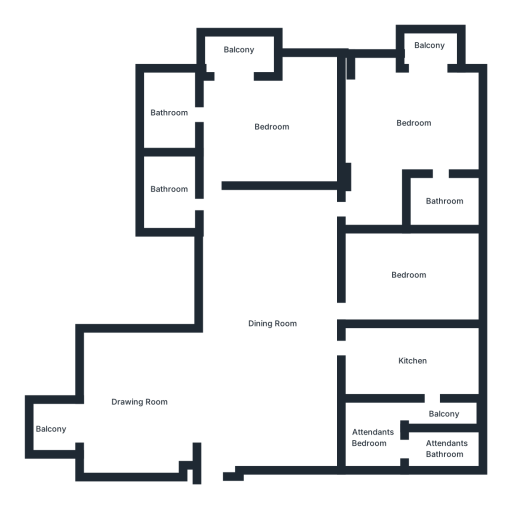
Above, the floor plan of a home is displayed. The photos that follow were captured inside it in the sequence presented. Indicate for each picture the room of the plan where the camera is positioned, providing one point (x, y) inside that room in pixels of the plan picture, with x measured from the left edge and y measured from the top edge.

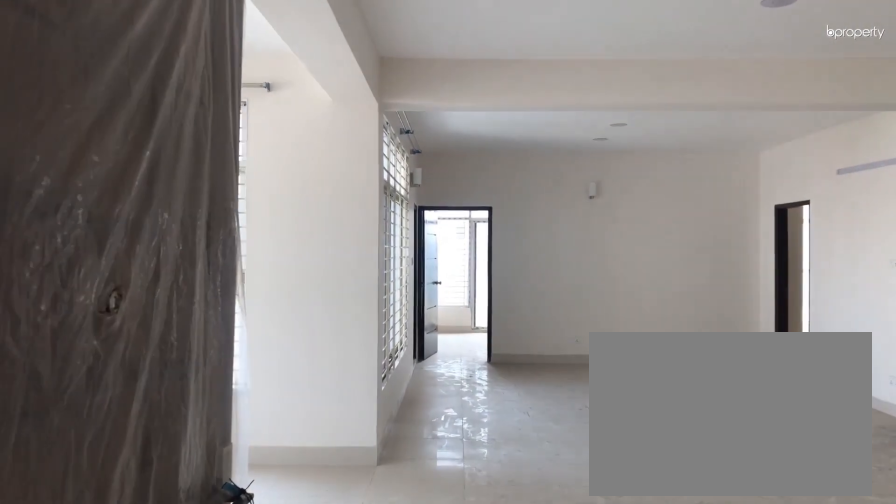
(222, 435)
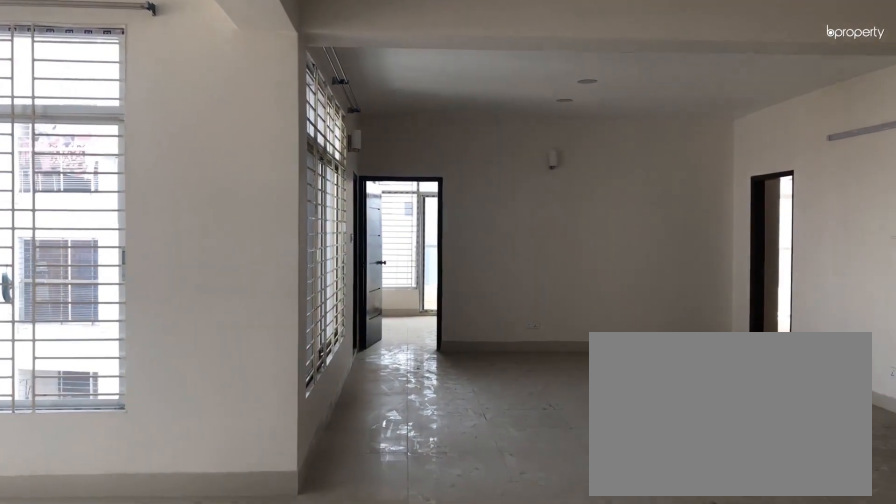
(222, 435)
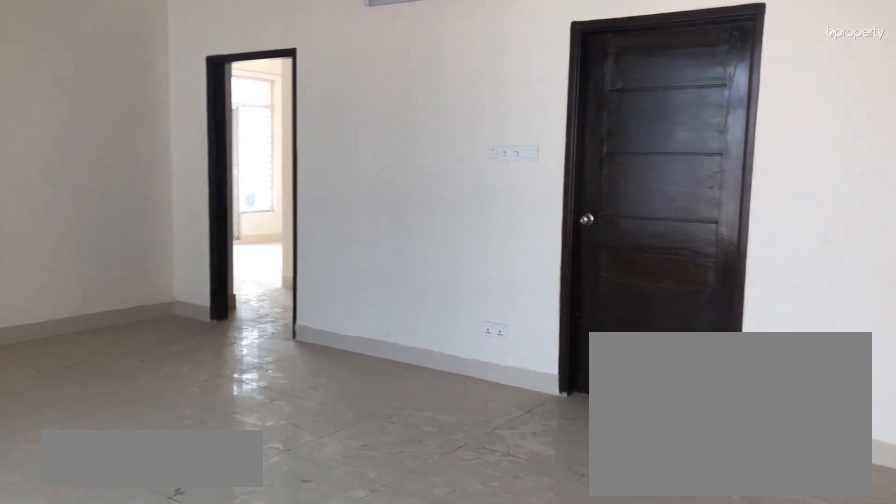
(271, 323)
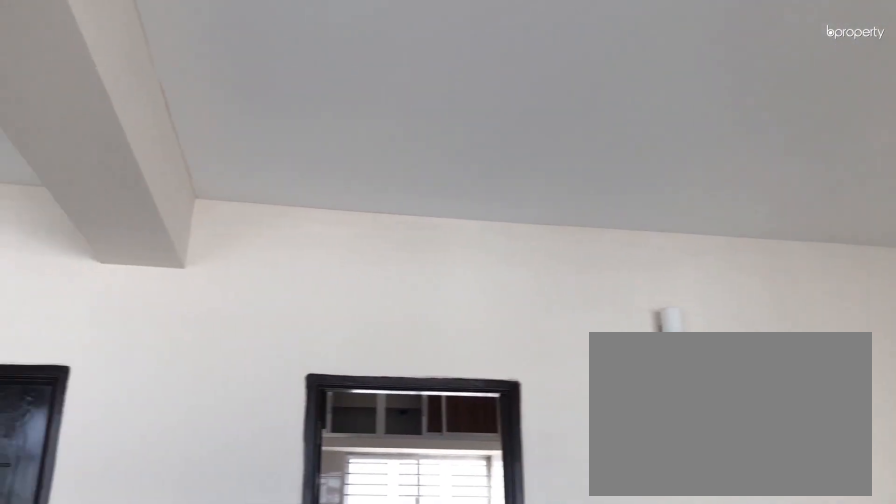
(271, 323)
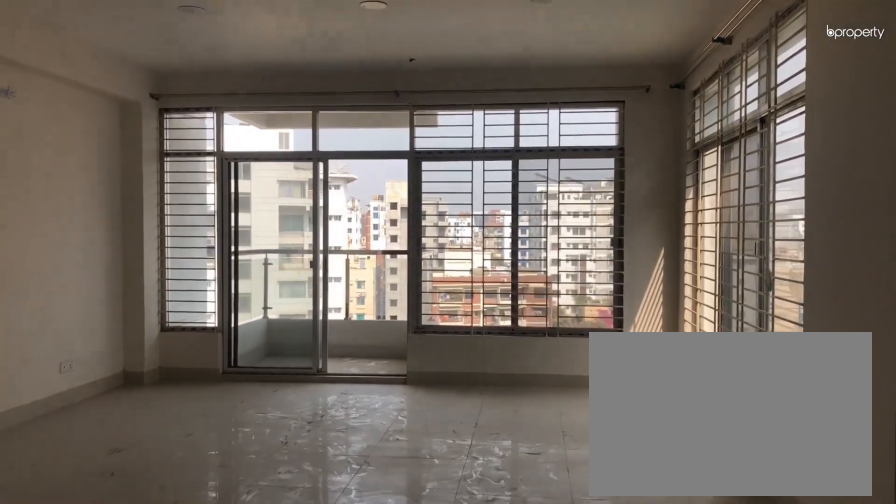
(183, 400)
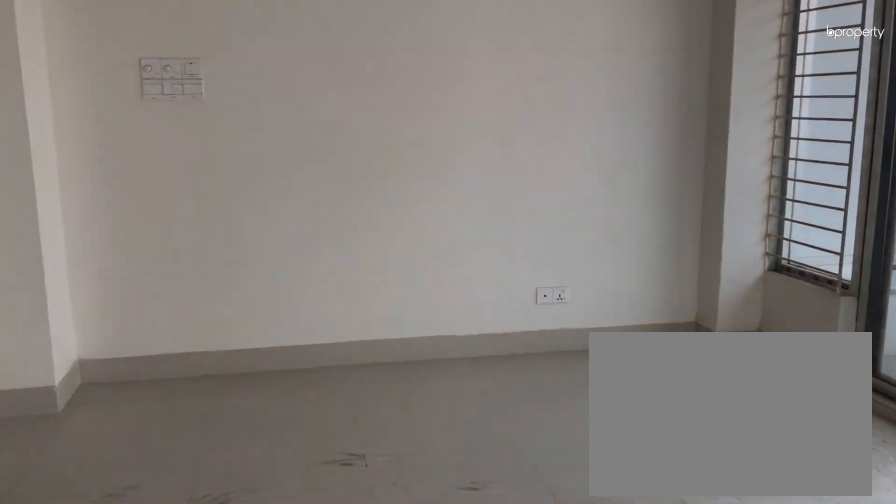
(131, 402)
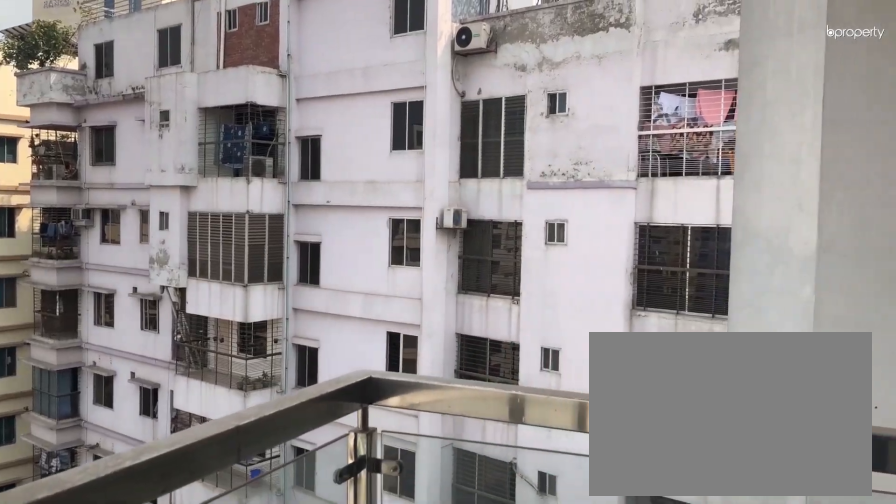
(46, 429)
